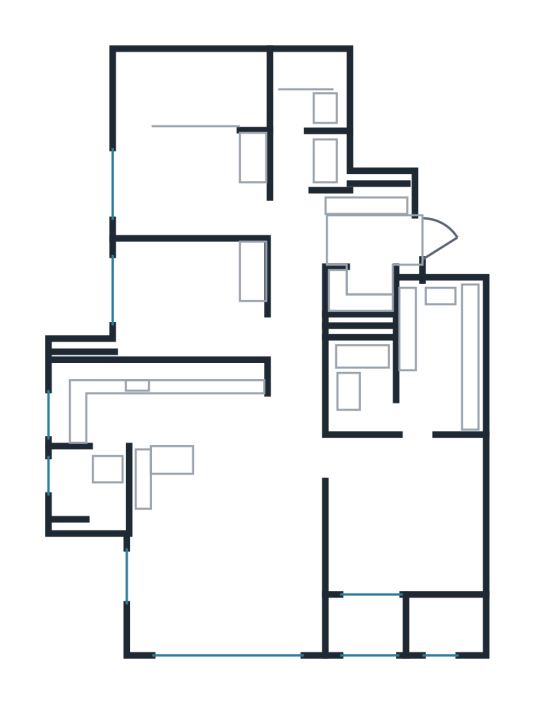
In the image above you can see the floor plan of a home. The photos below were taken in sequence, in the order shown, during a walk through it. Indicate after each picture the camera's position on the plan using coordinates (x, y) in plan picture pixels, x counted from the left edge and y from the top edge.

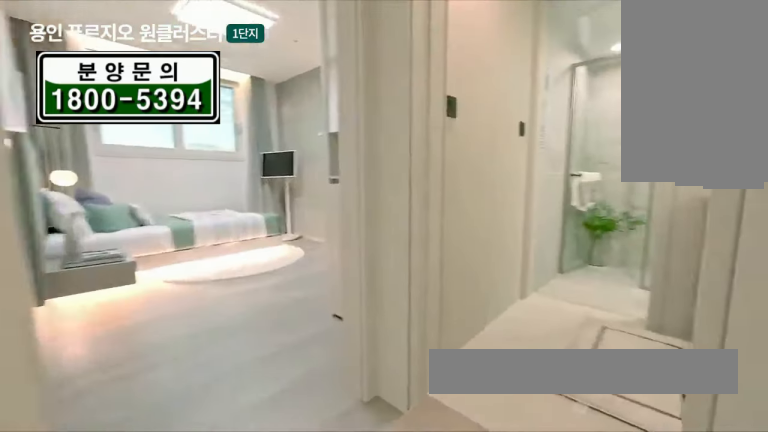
(309, 144)
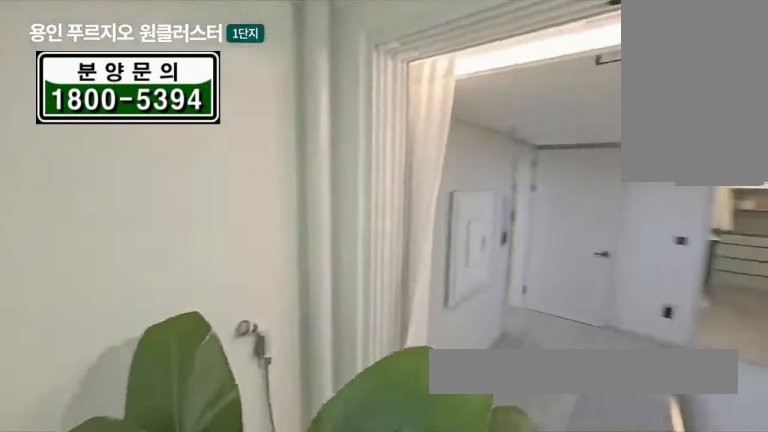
(407, 529)
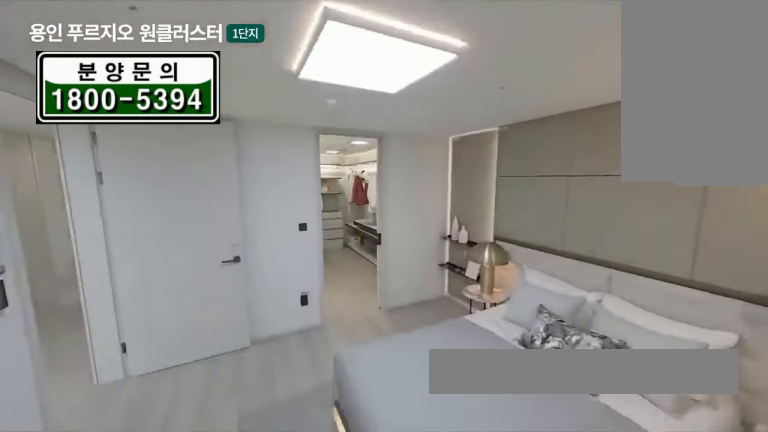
(404, 543)
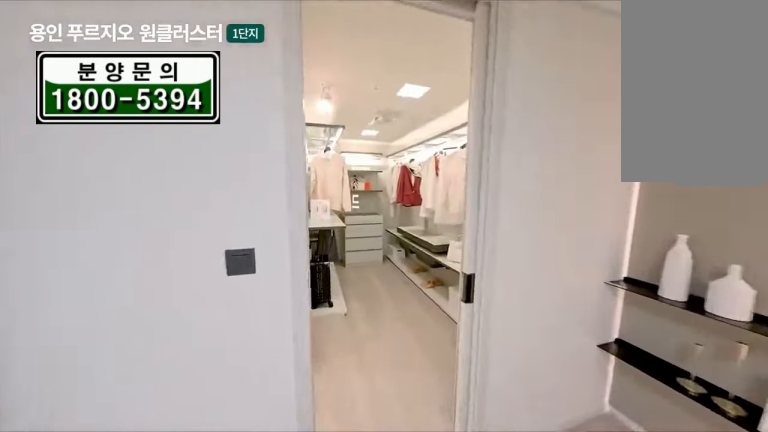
(438, 376)
